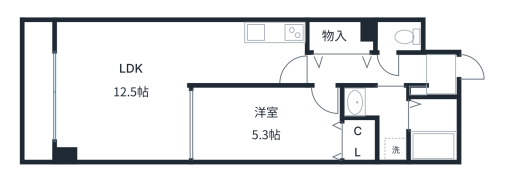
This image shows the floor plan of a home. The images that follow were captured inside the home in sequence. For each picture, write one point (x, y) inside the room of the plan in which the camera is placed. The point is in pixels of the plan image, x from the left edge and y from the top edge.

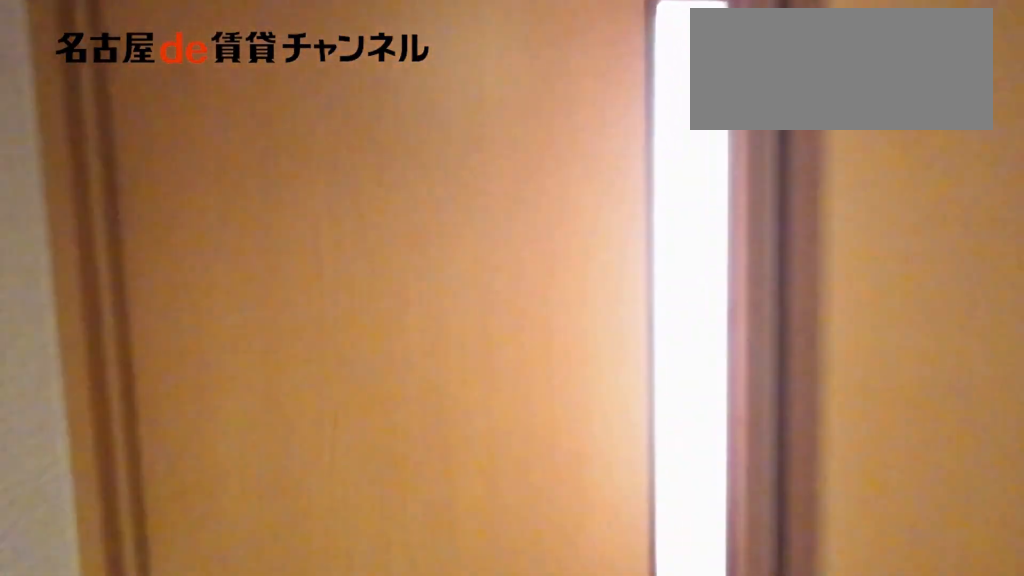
(368, 69)
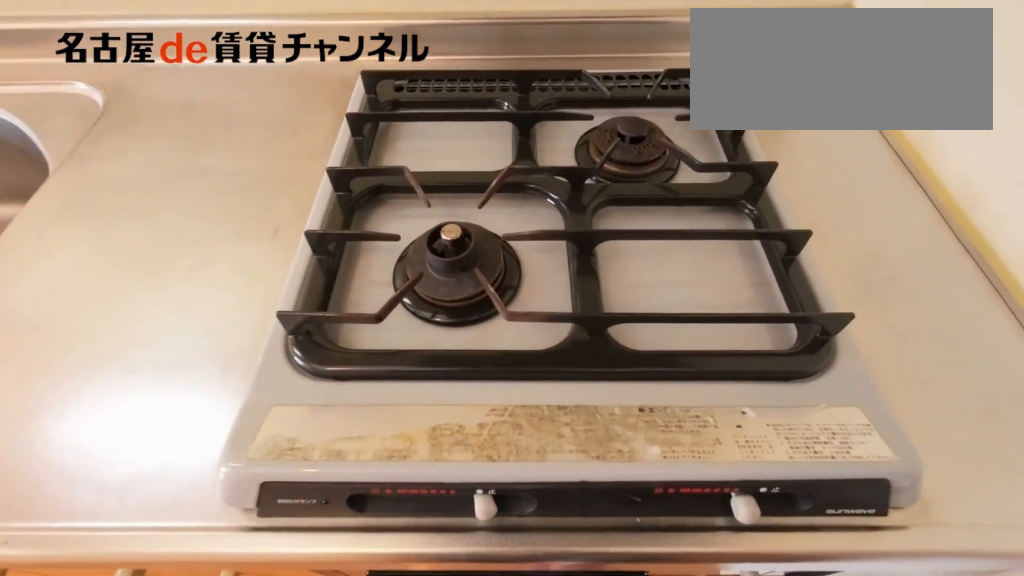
(275, 33)
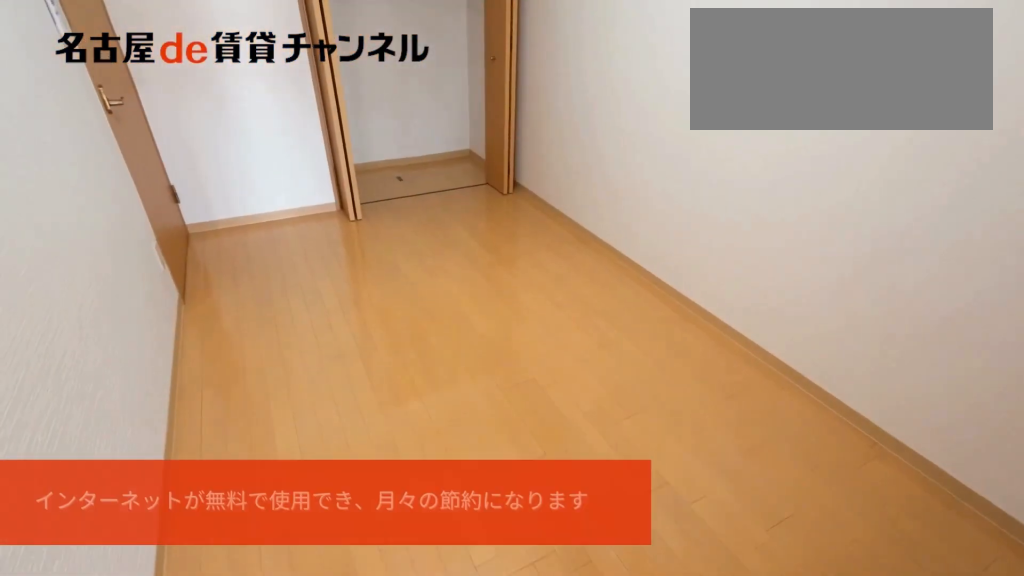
(266, 124)
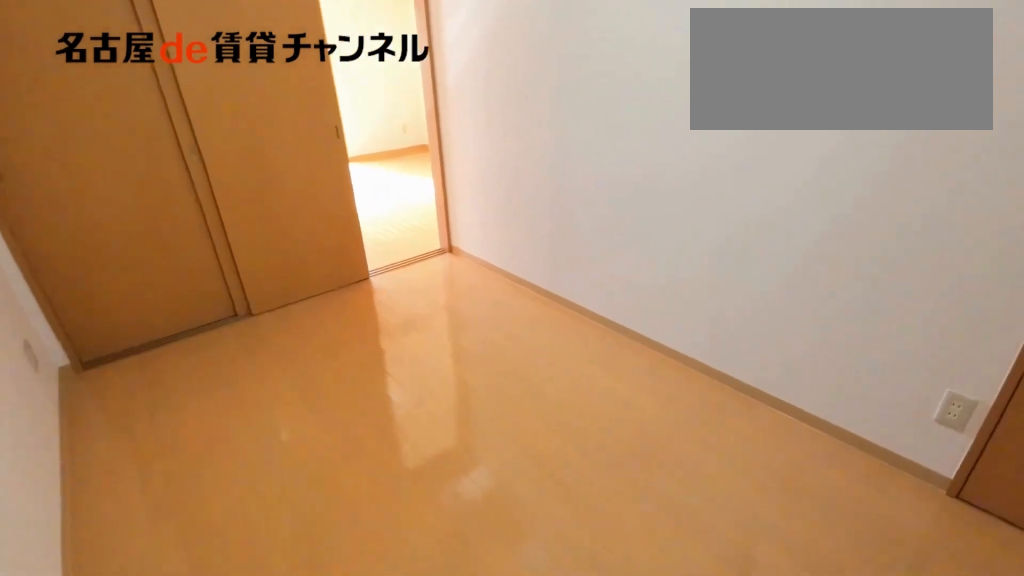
(266, 124)
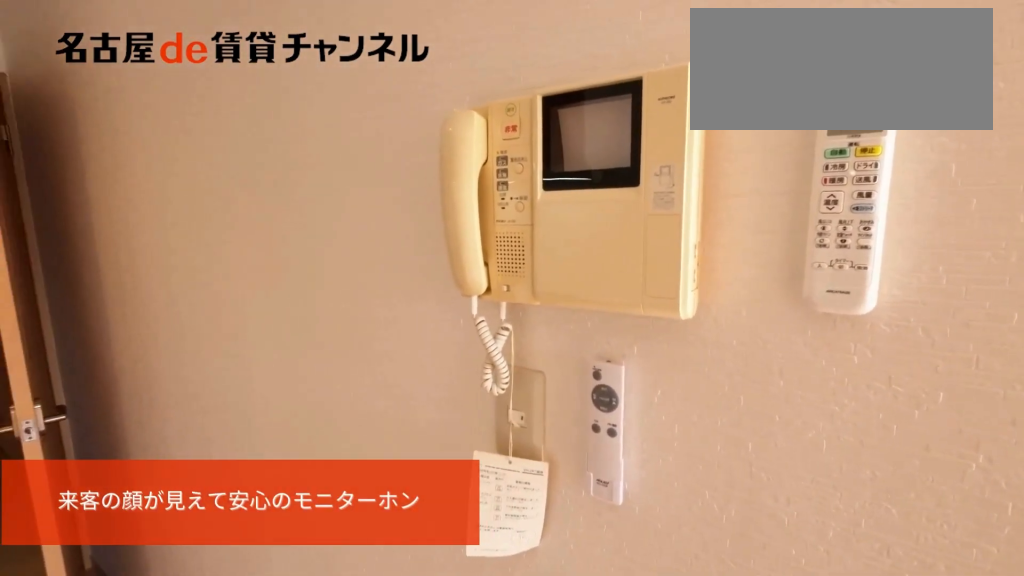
(246, 64)
